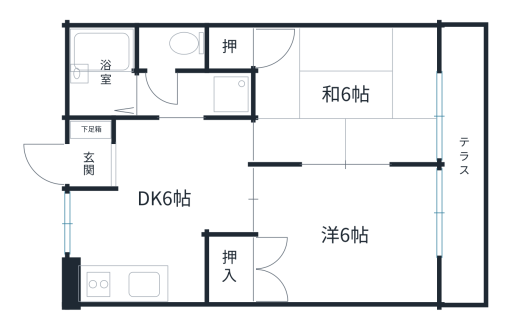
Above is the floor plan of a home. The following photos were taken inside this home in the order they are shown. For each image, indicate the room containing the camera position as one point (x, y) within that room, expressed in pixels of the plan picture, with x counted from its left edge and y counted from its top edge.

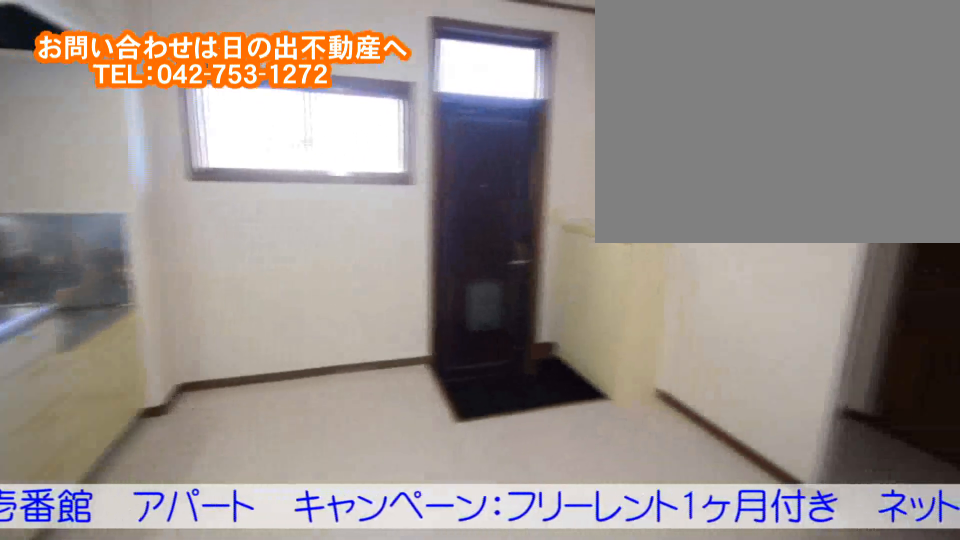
(168, 220)
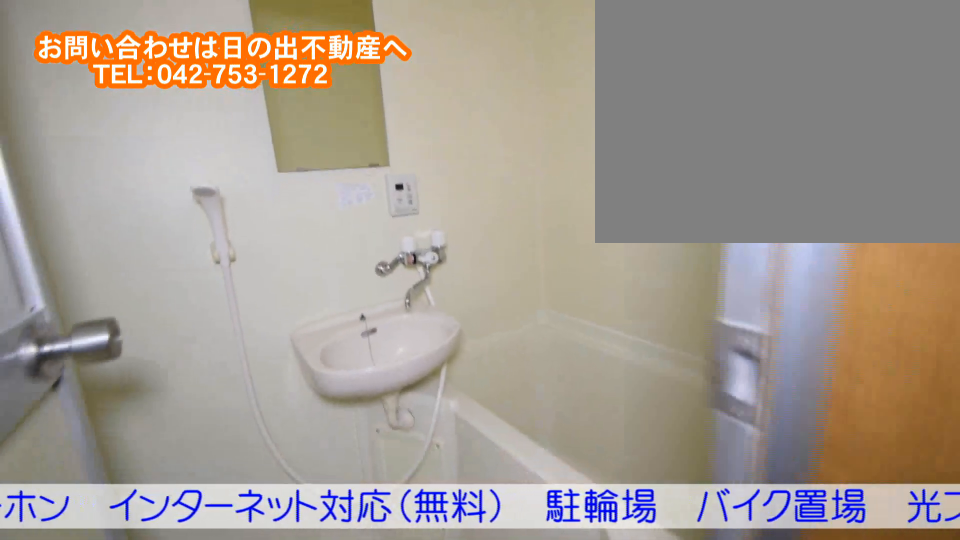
(104, 84)
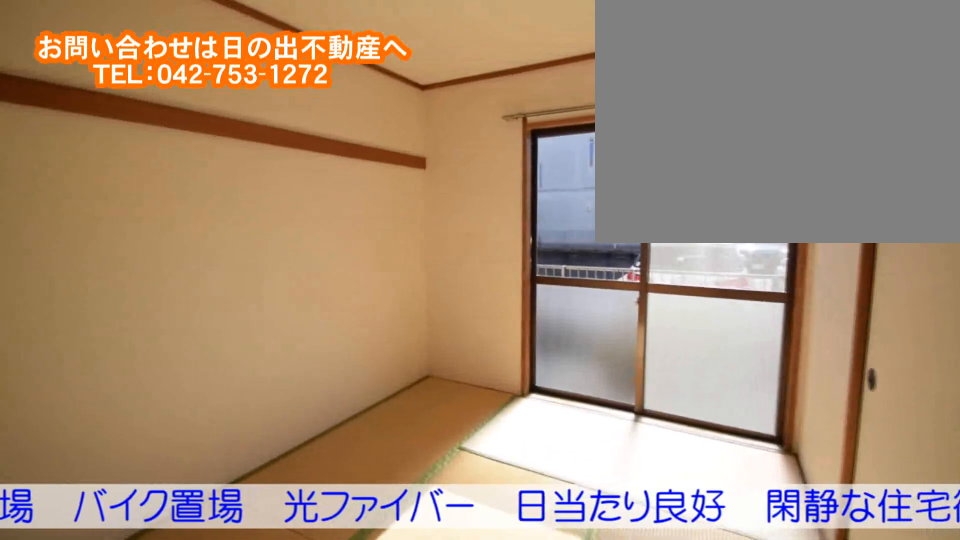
(390, 93)
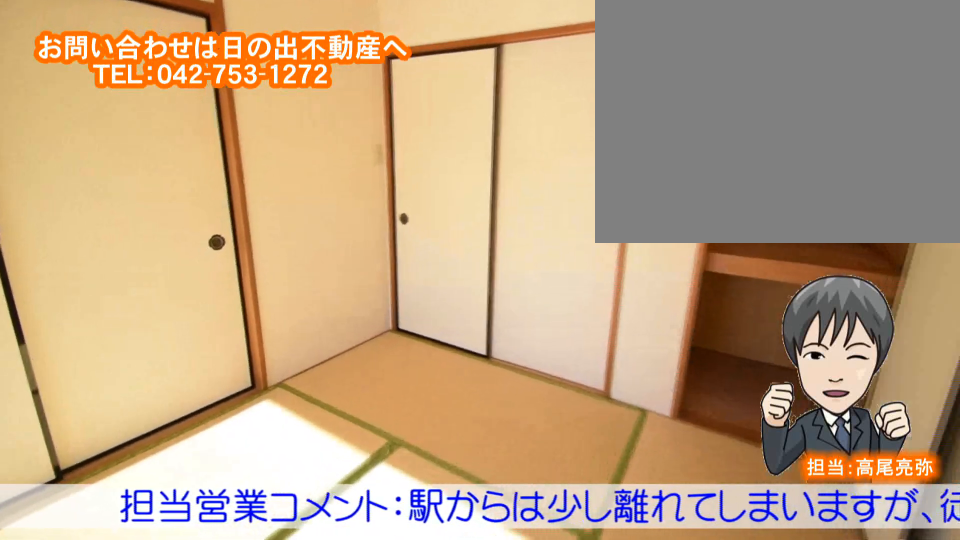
(390, 94)
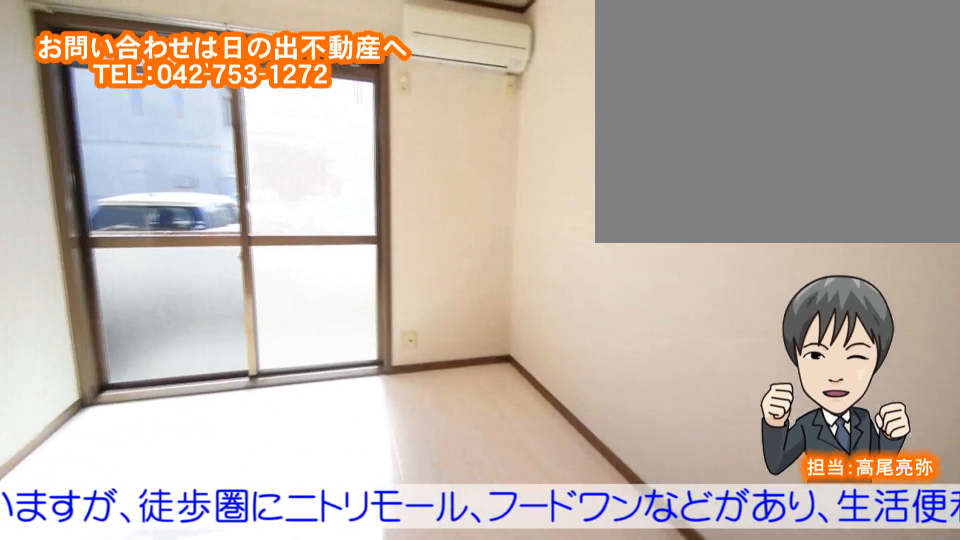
(393, 229)
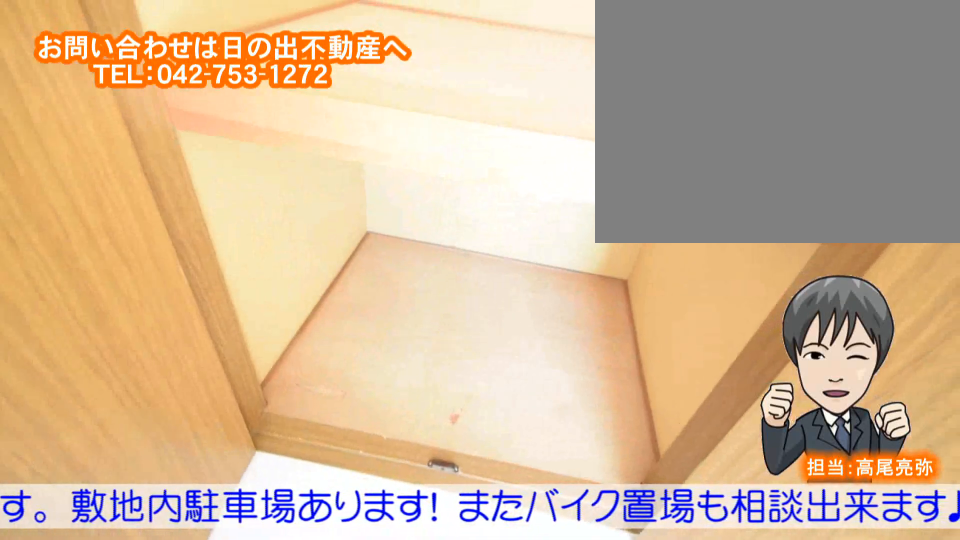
(394, 229)
